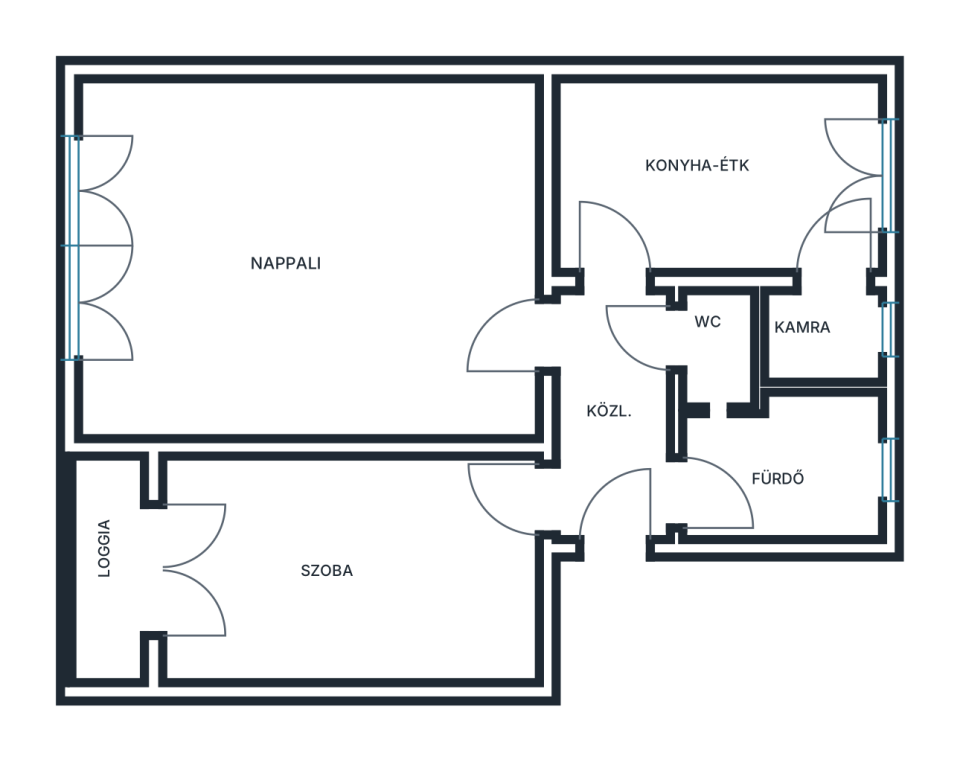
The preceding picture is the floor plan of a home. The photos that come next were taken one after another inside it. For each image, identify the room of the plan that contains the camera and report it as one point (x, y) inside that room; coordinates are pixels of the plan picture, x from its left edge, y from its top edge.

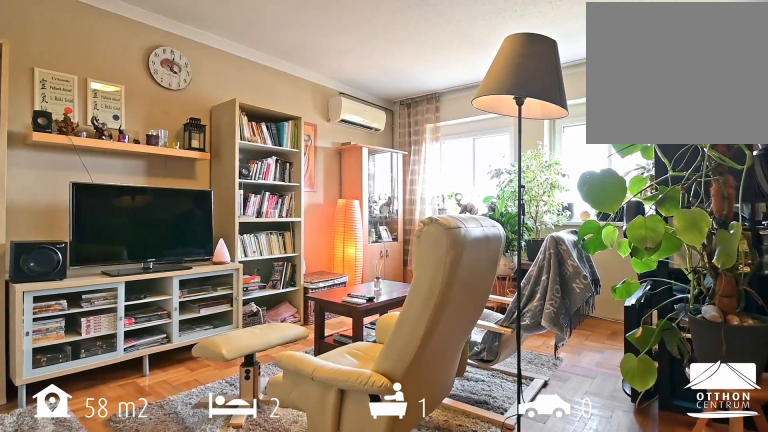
(312, 259)
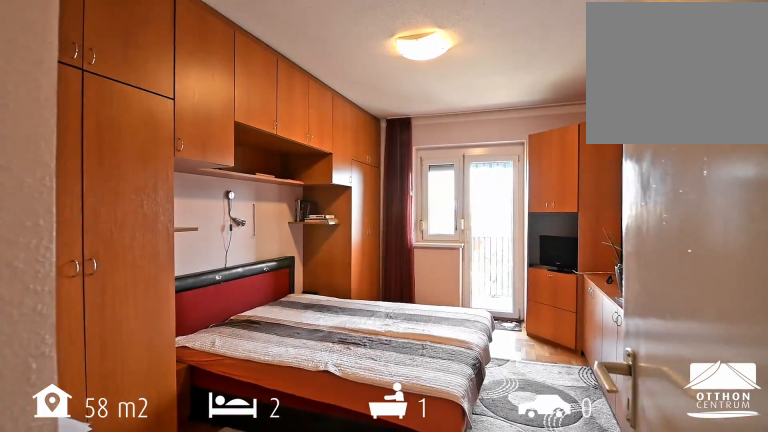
(353, 571)
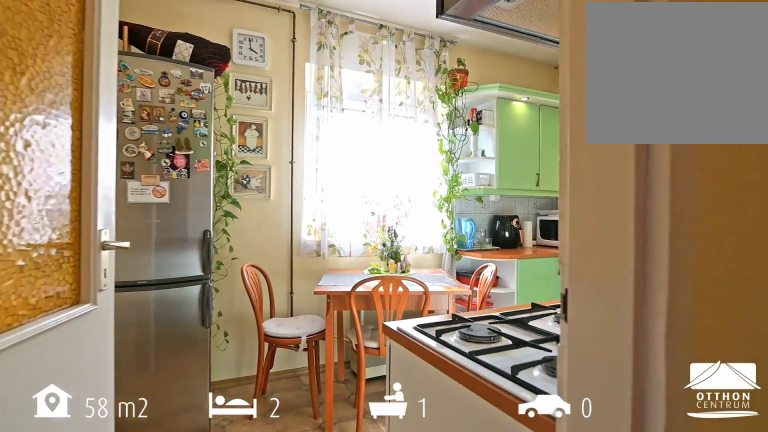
(721, 176)
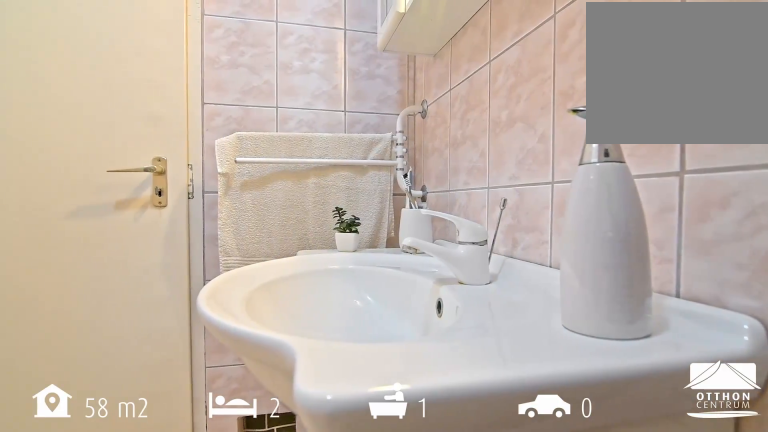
(787, 473)
